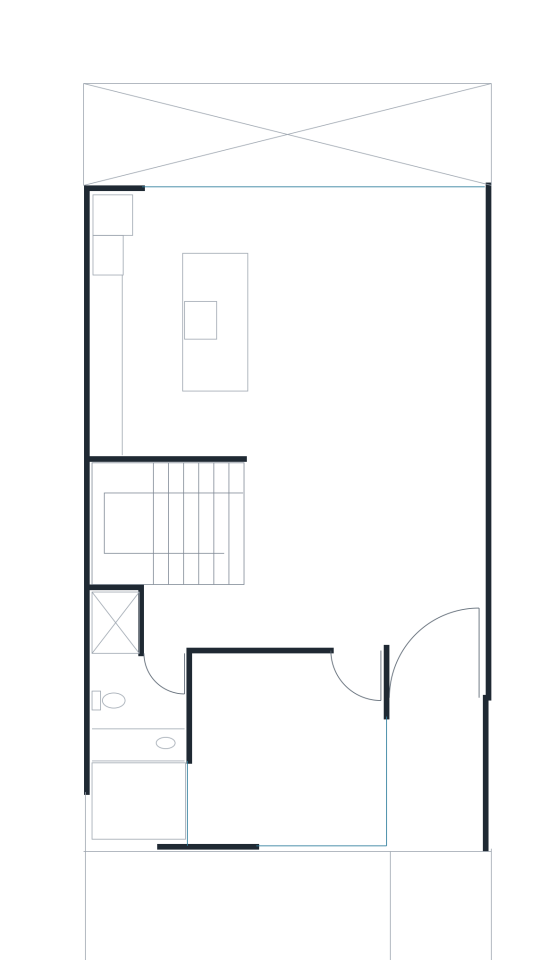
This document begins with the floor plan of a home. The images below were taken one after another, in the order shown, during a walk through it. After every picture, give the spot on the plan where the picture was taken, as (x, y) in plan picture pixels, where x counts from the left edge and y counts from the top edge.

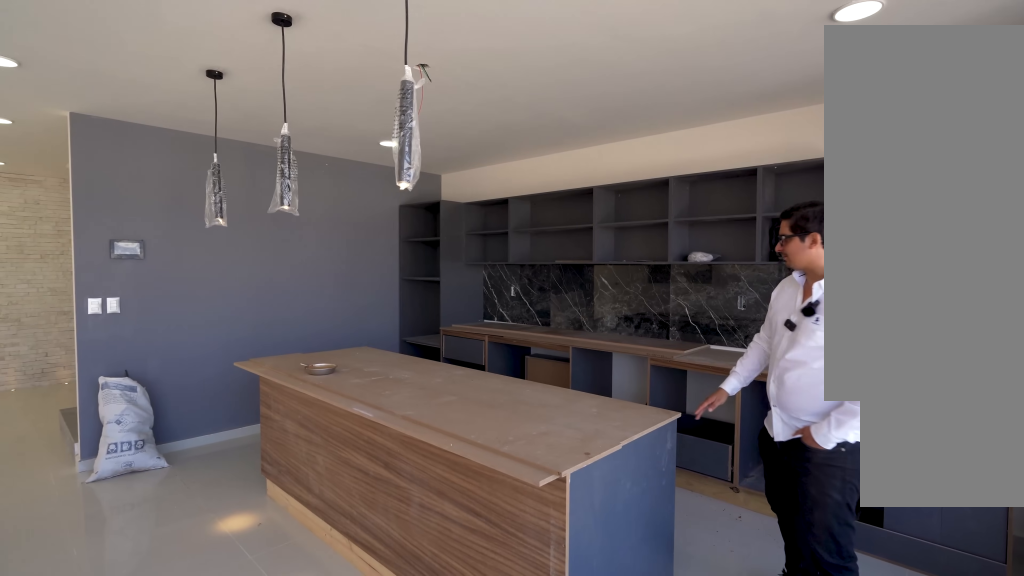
(238, 225)
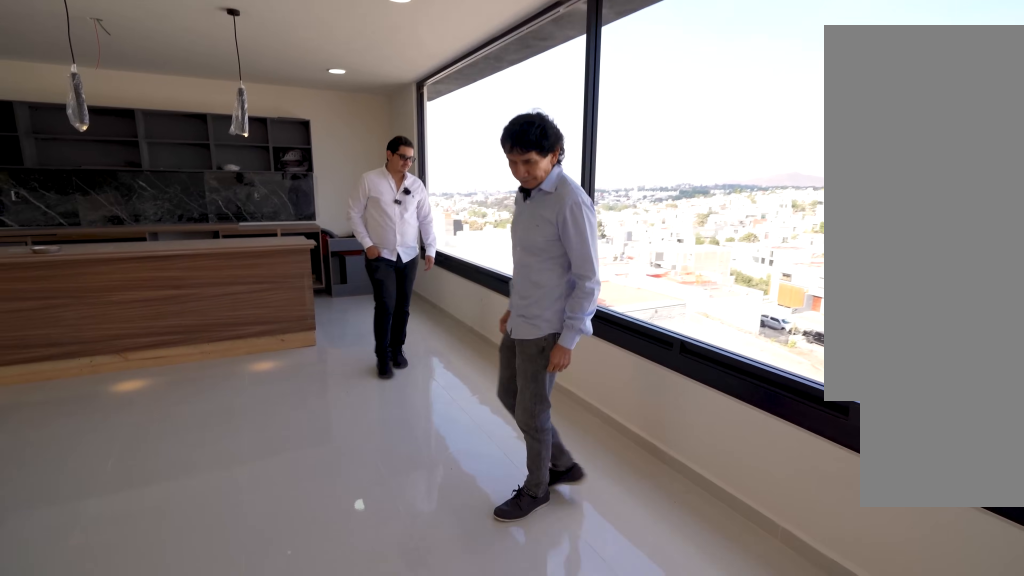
(438, 226)
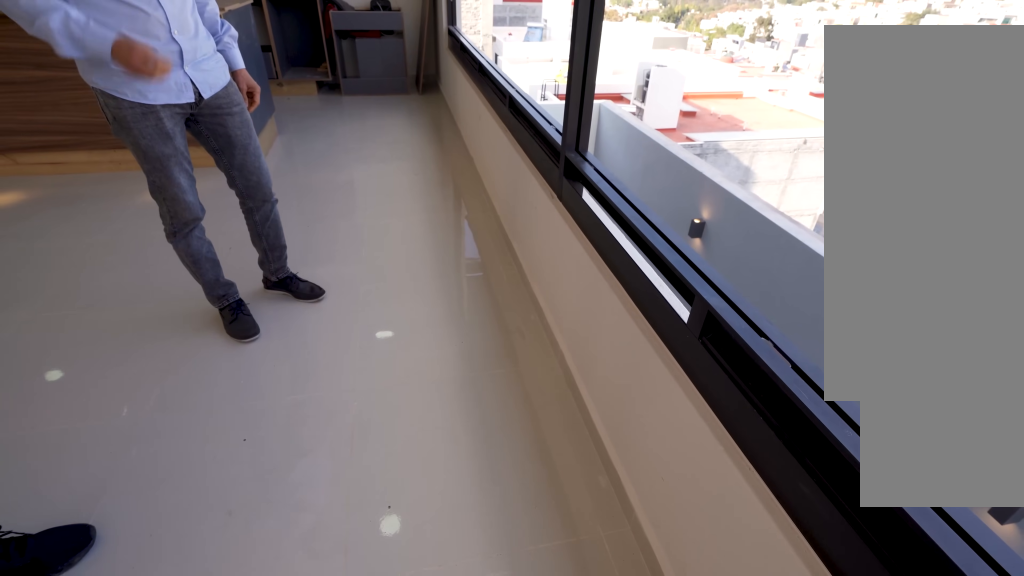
(439, 224)
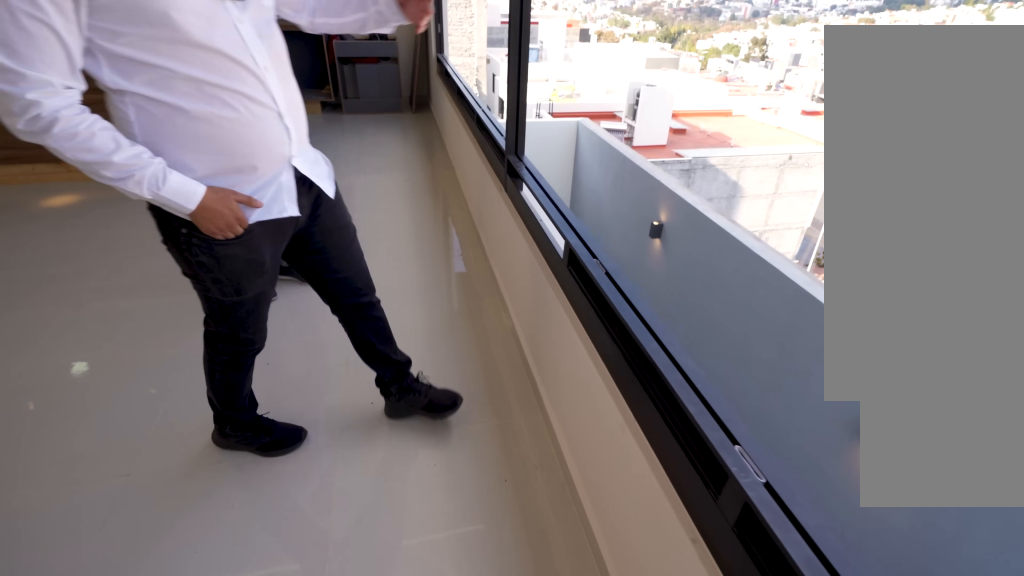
(438, 225)
